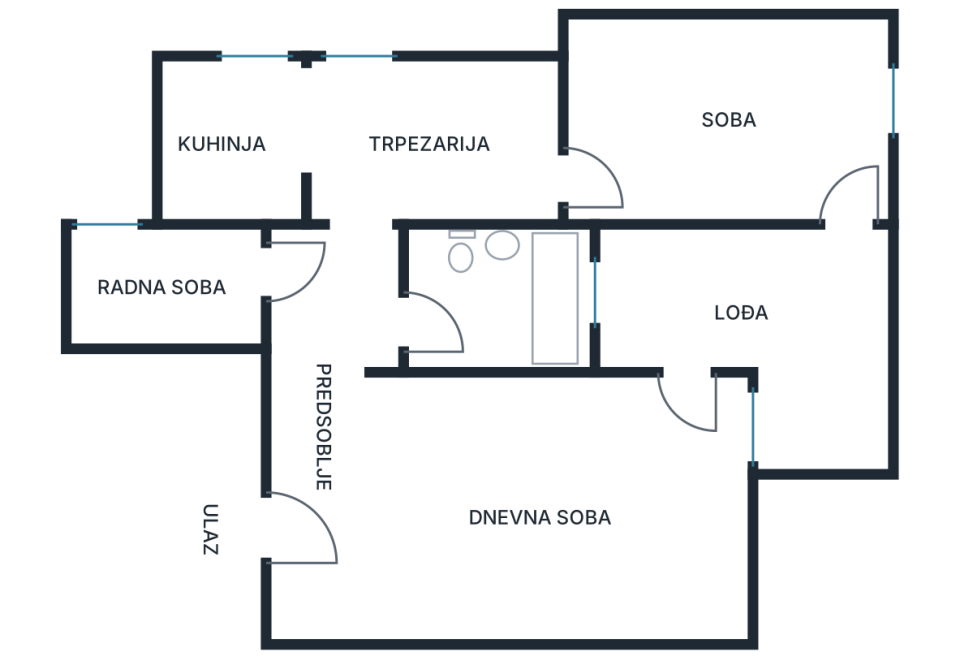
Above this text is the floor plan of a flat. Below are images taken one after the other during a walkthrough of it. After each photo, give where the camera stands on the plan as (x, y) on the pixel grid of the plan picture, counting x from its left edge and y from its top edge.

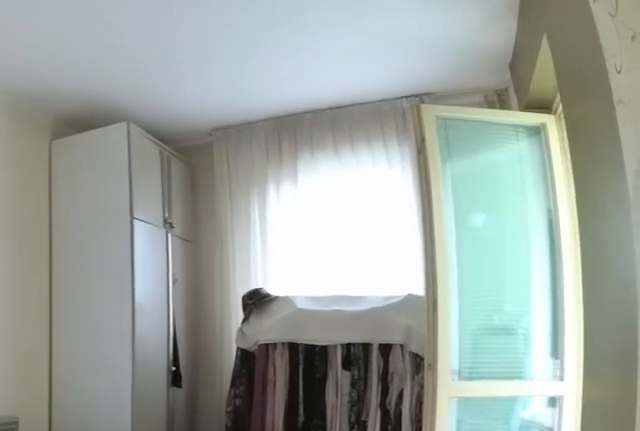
(605, 172)
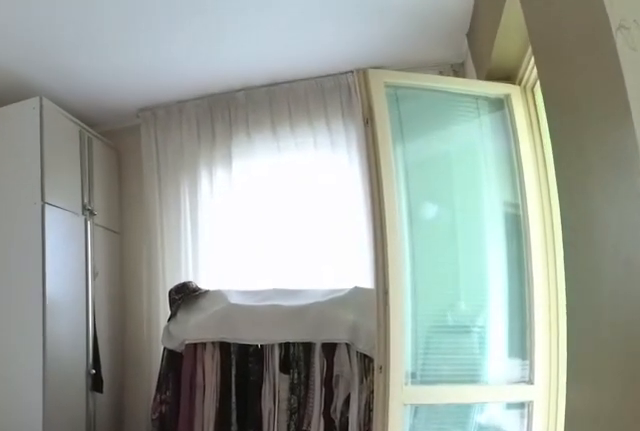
(672, 167)
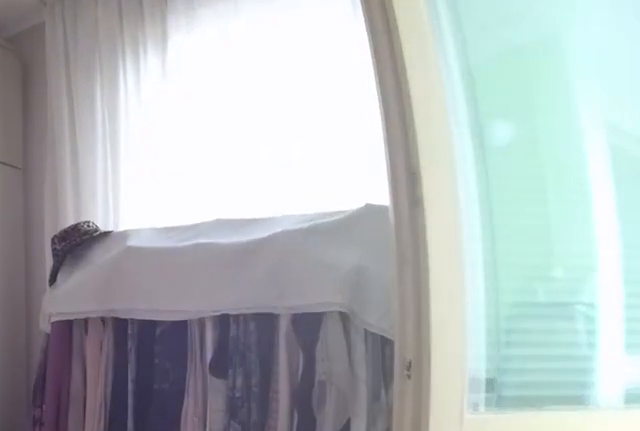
(808, 168)
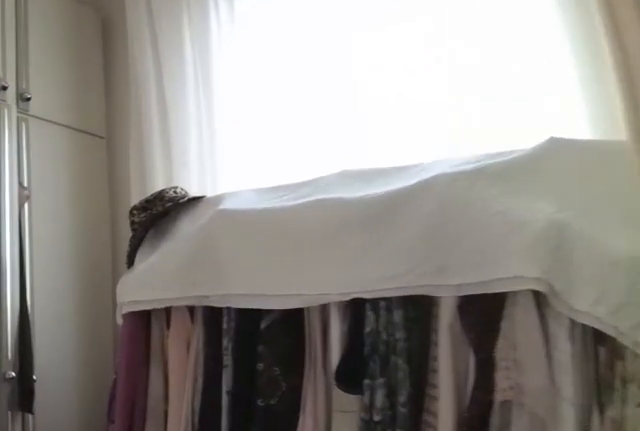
(824, 167)
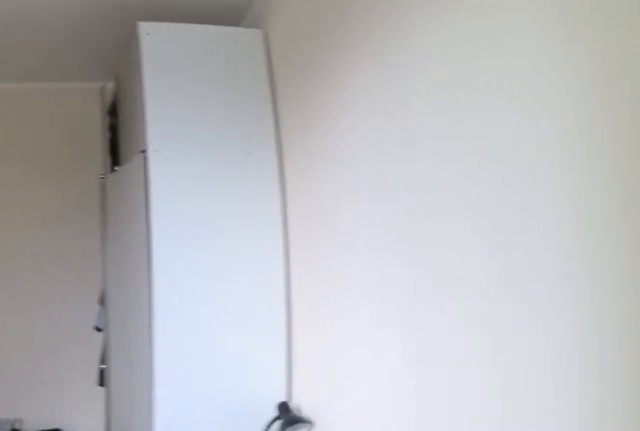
(866, 119)
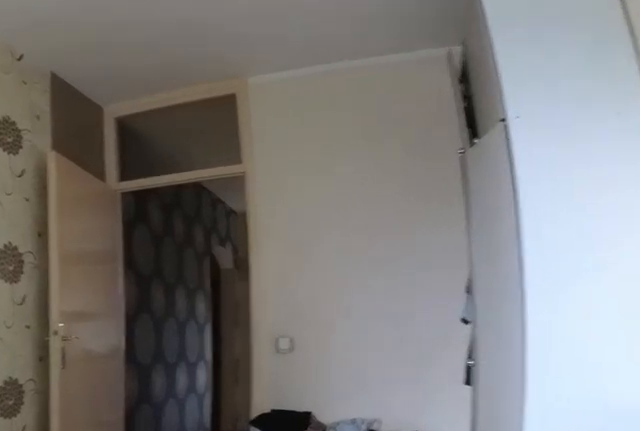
(852, 83)
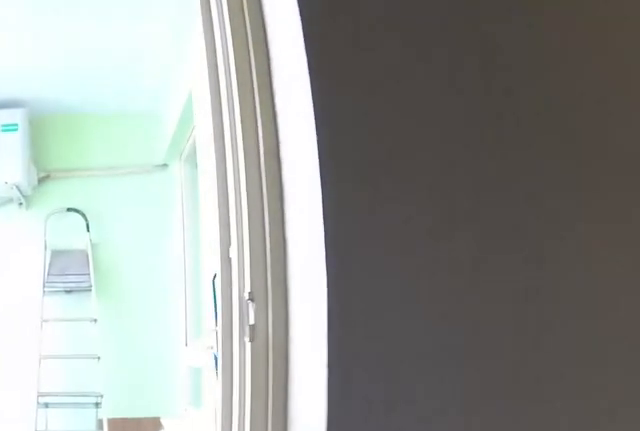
(840, 152)
